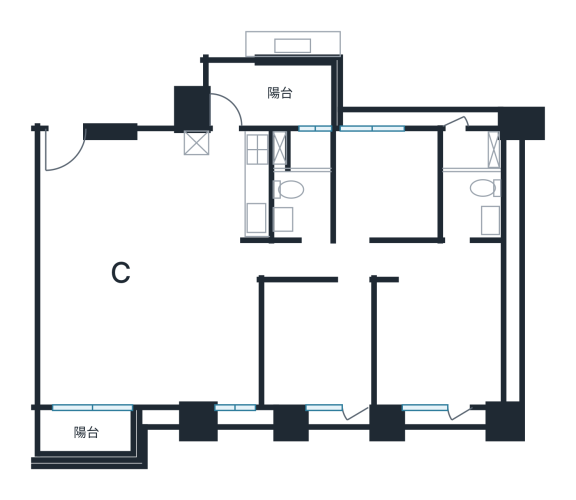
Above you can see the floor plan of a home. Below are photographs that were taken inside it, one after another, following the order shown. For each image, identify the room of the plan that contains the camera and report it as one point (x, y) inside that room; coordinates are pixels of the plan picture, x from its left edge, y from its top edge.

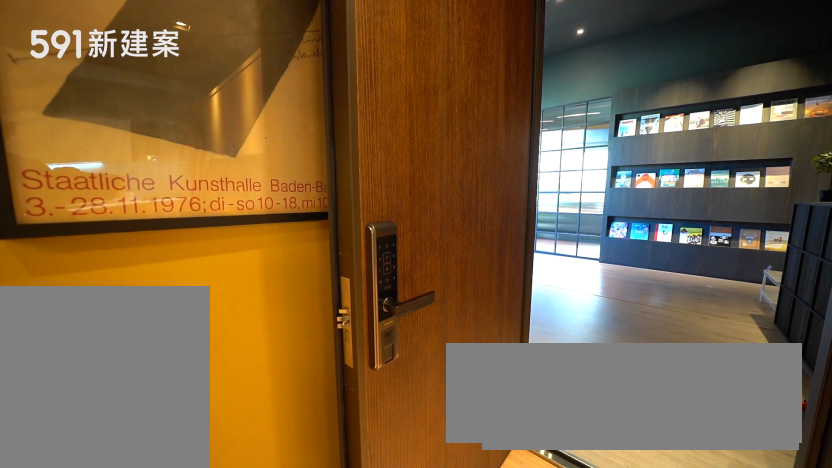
(69, 156)
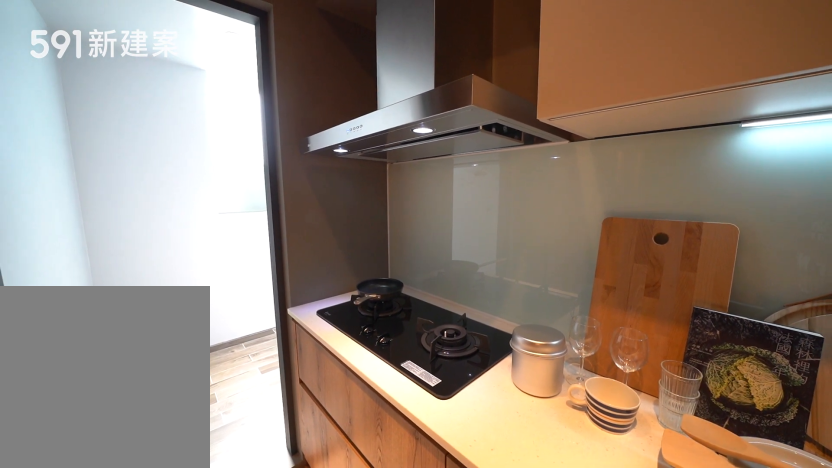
(228, 183)
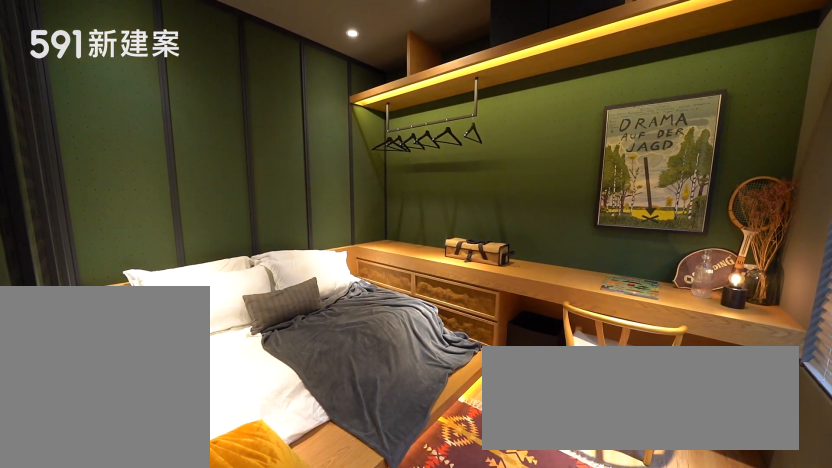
(319, 341)
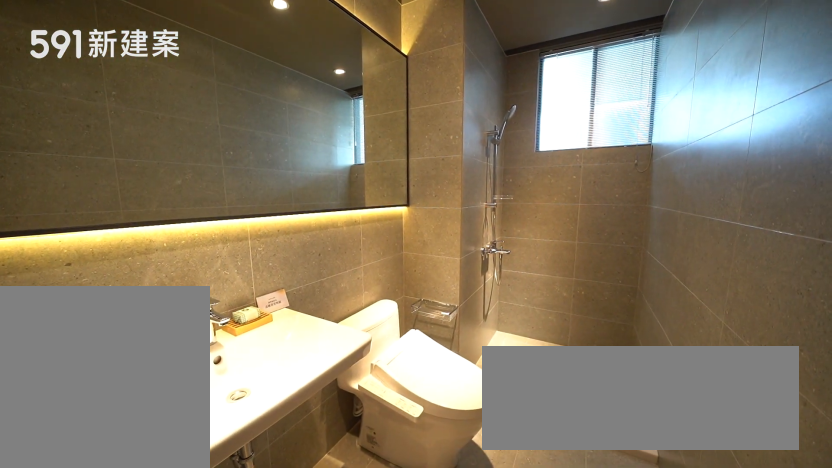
(303, 182)
